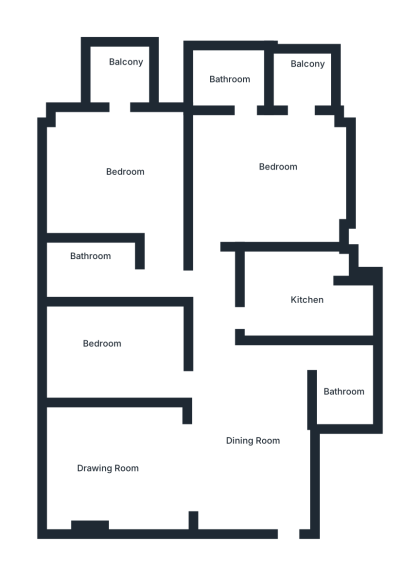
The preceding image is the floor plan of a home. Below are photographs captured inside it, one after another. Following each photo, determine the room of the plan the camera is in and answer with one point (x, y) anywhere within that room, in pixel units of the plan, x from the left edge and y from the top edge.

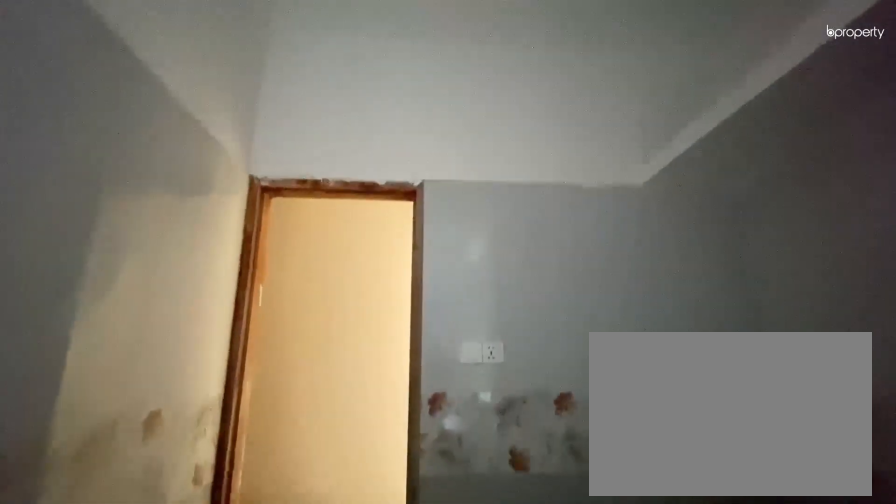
(292, 301)
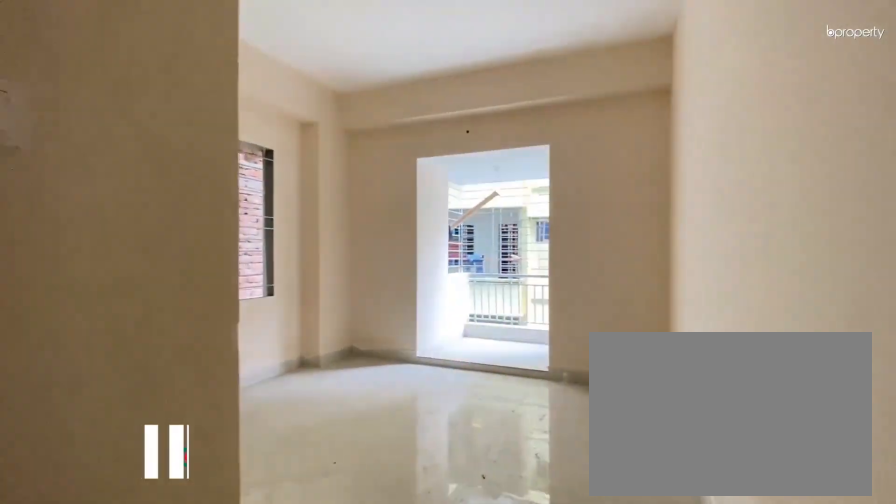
(167, 259)
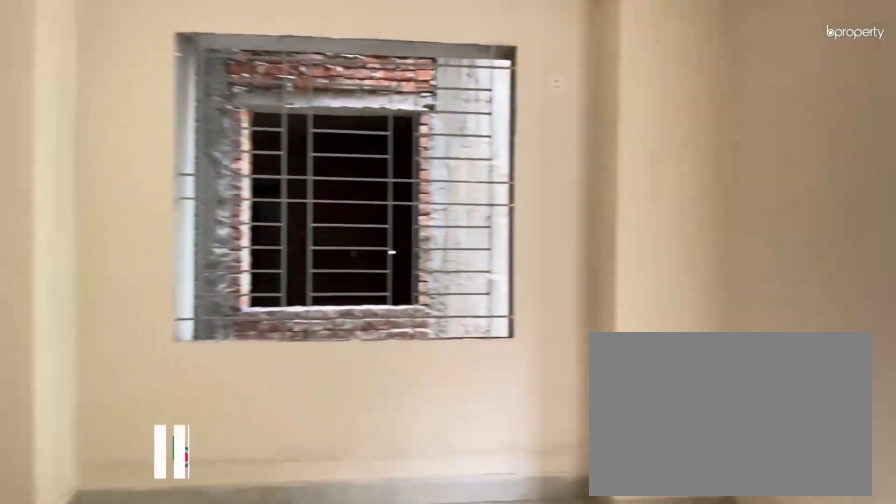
(117, 161)
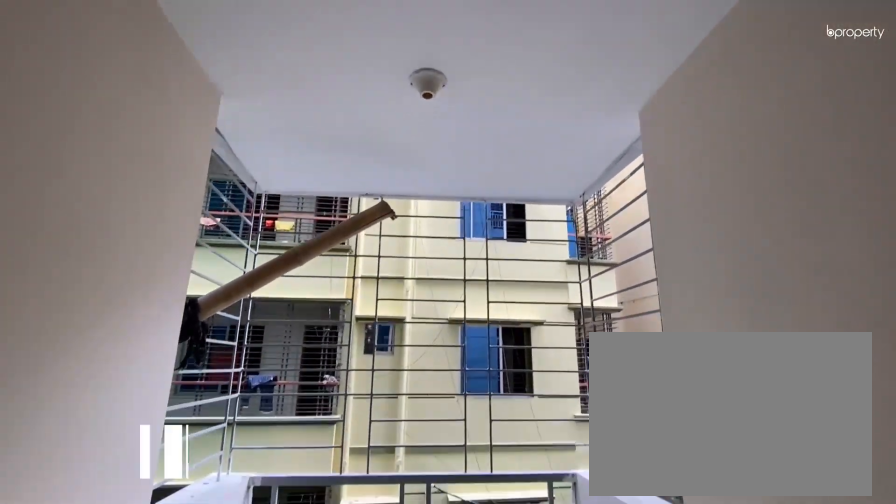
(119, 74)
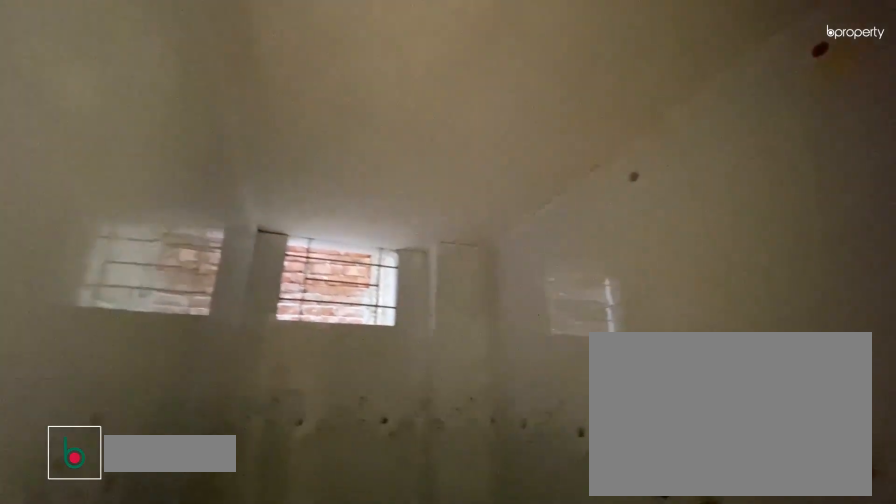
(97, 270)
